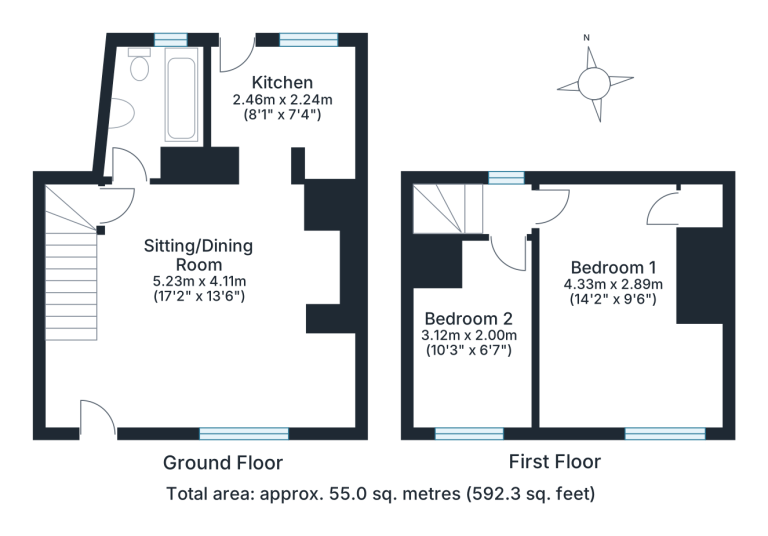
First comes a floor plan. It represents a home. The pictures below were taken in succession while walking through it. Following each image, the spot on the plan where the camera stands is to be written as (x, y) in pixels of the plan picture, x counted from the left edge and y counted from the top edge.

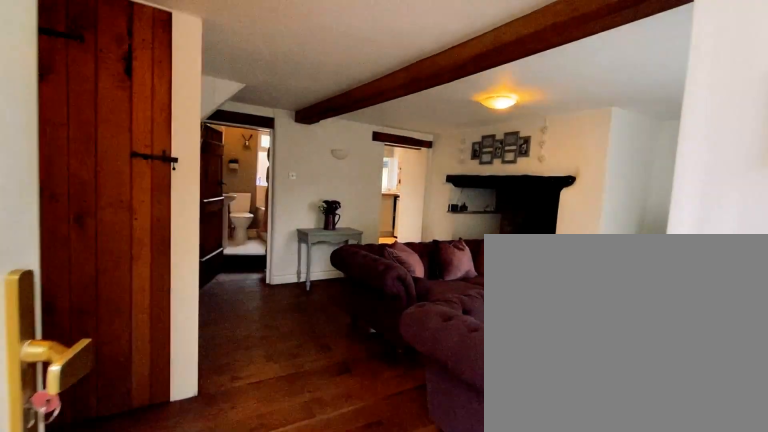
(100, 430)
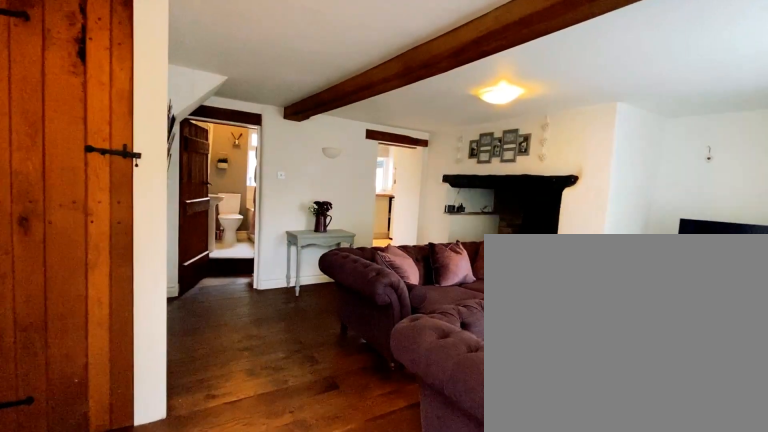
(106, 419)
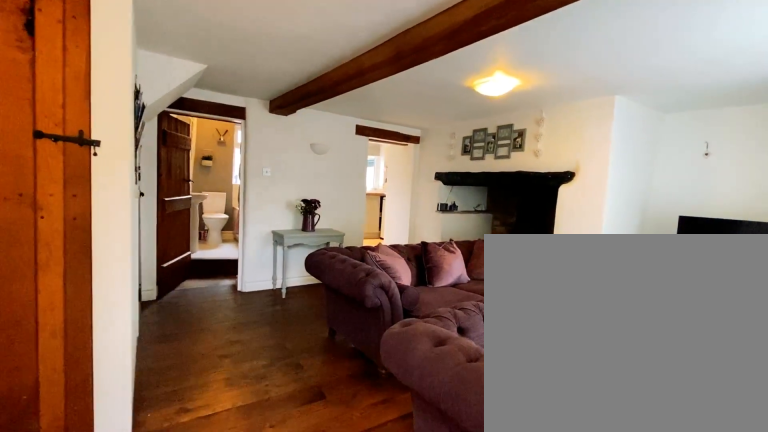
(111, 409)
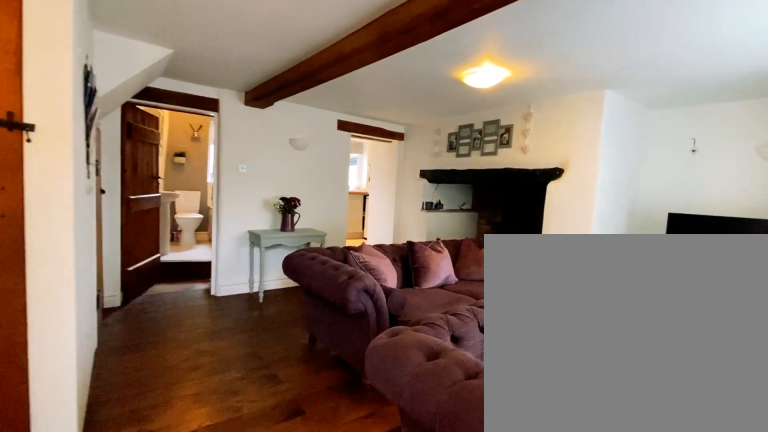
(117, 398)
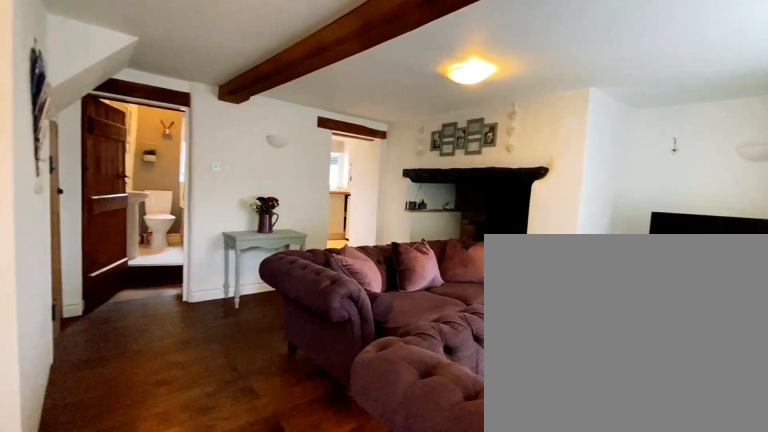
(123, 388)
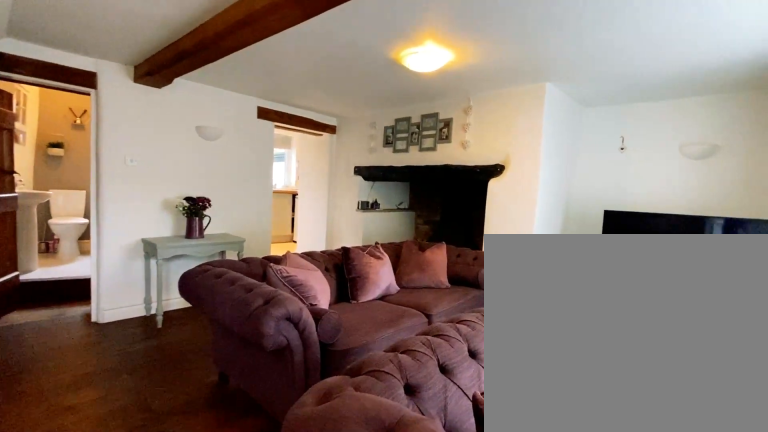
(136, 368)
